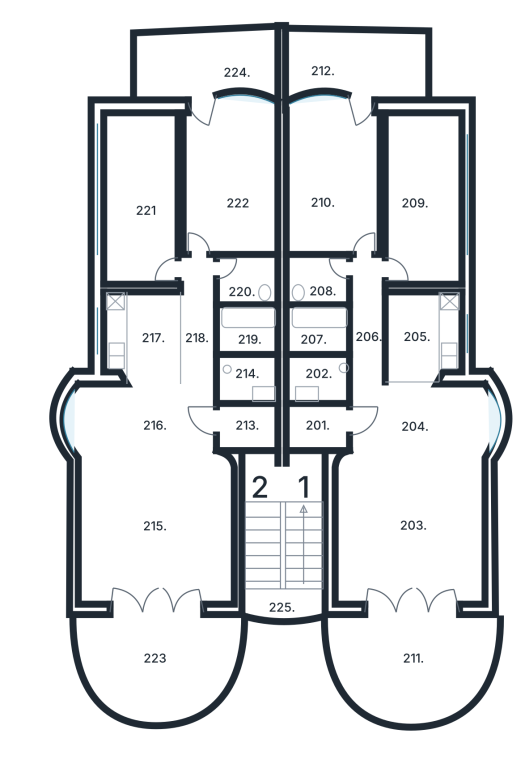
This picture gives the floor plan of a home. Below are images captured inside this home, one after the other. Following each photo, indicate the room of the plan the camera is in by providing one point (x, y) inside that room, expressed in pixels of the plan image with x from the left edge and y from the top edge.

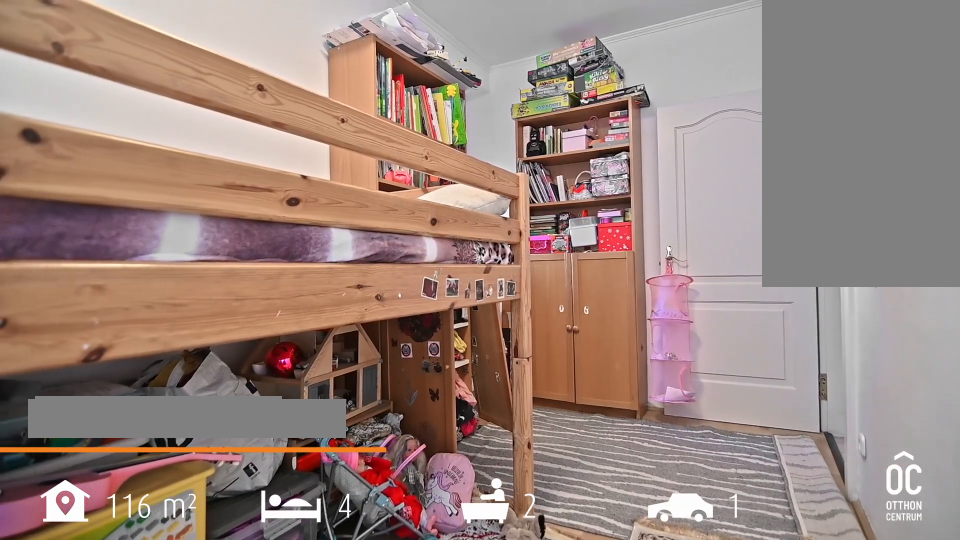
(424, 197)
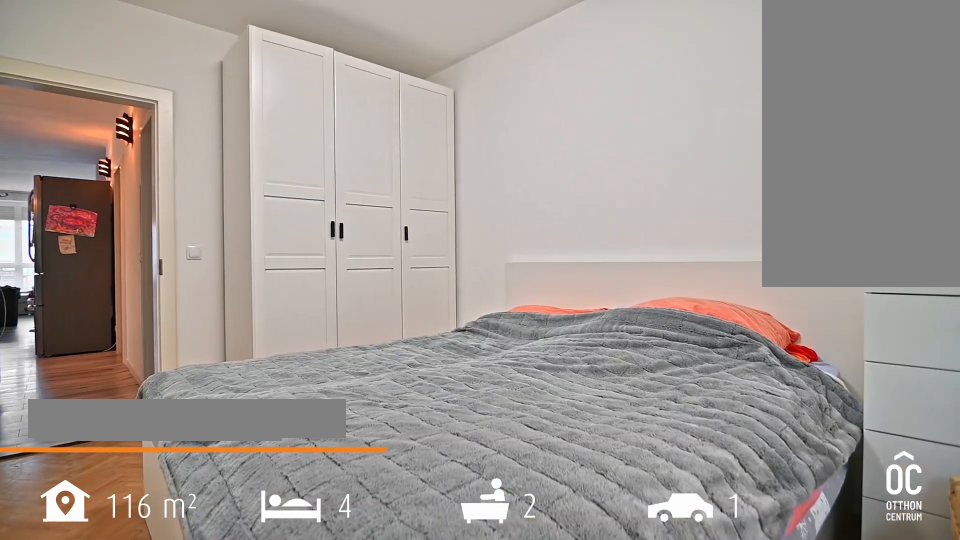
(334, 183)
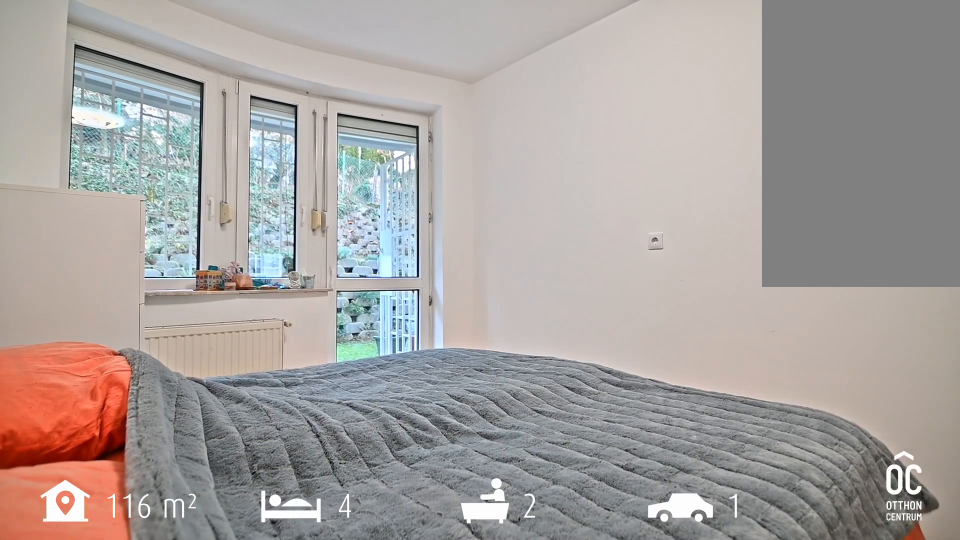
(334, 183)
